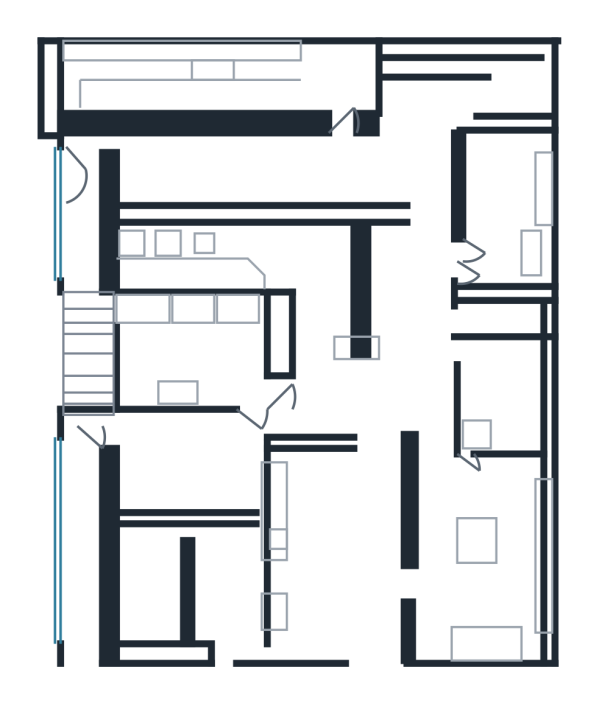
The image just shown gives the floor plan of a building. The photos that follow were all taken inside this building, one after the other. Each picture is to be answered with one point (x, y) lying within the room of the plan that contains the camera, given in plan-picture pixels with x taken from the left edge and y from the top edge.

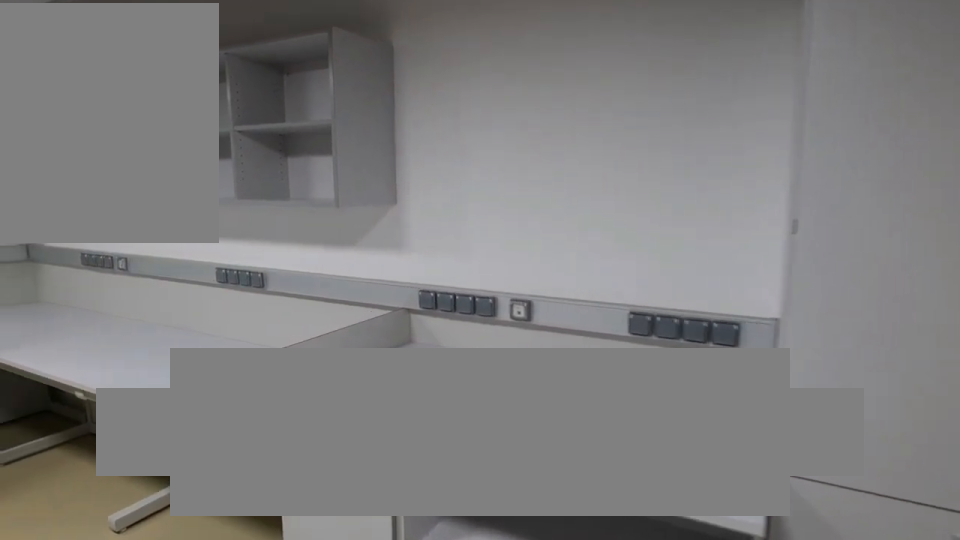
(510, 209)
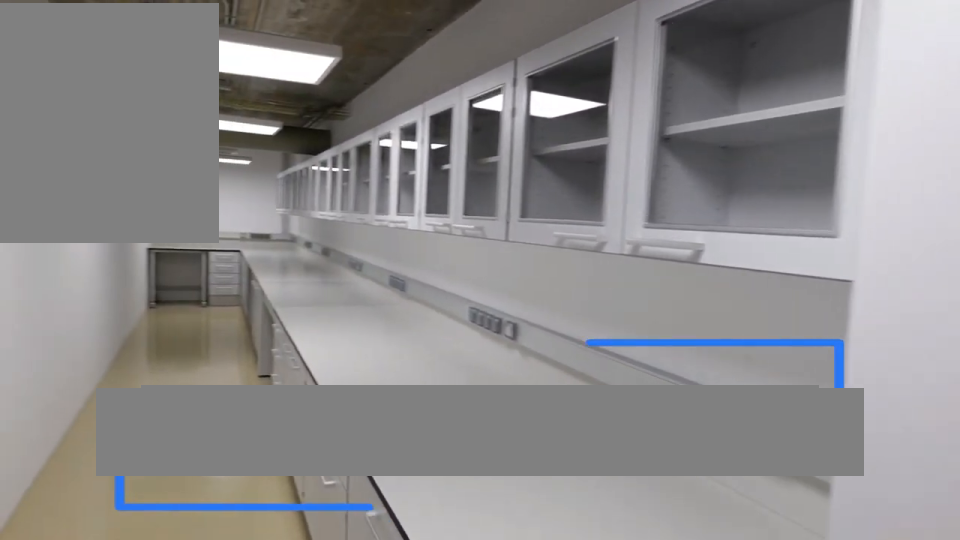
(214, 74)
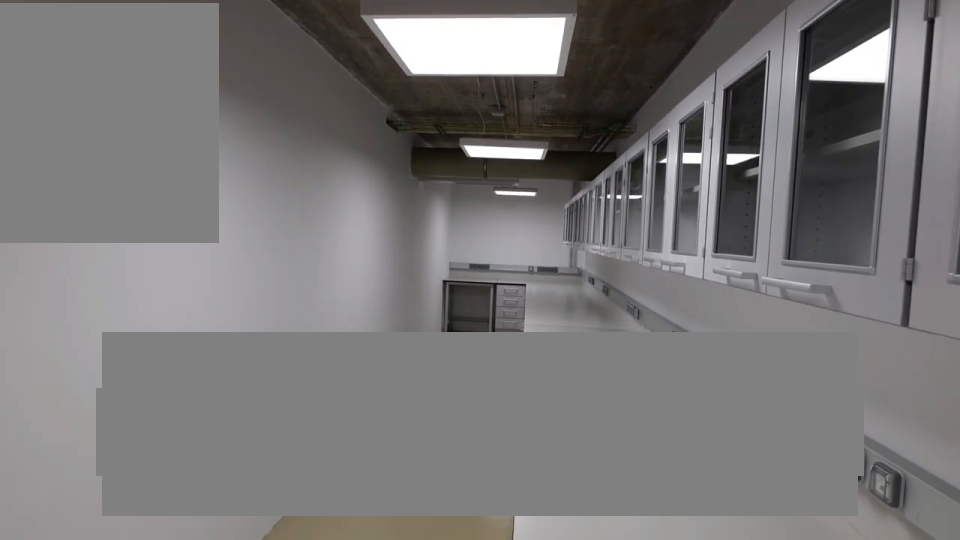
(214, 74)
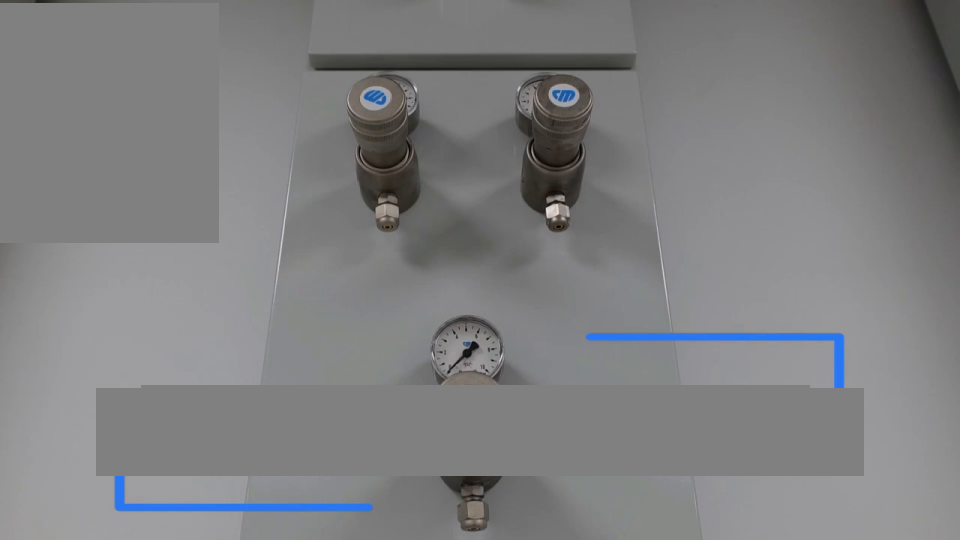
(288, 198)
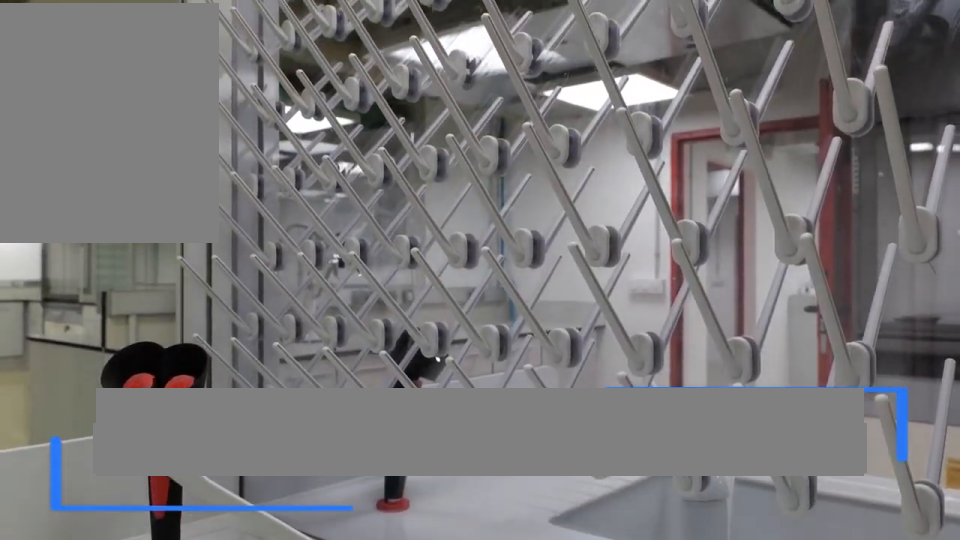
(361, 335)
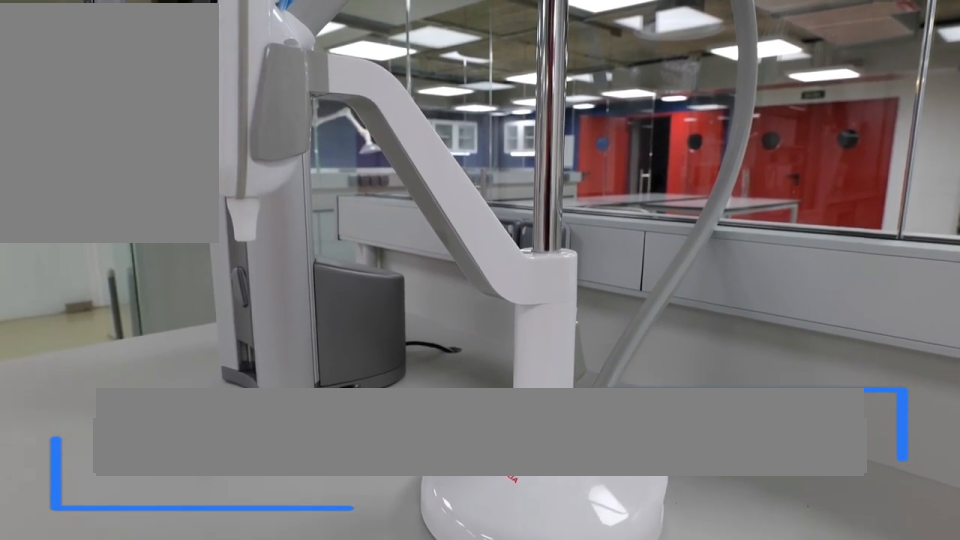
(361, 335)
